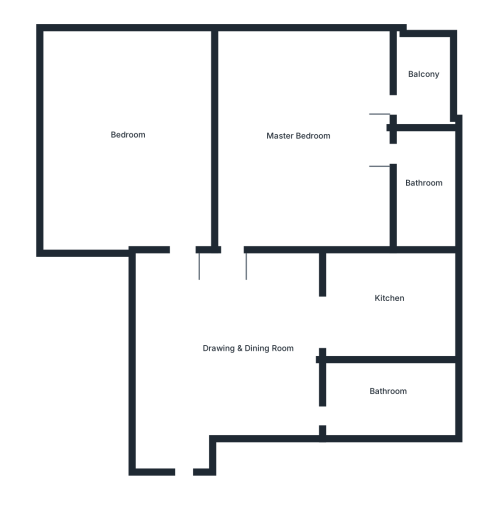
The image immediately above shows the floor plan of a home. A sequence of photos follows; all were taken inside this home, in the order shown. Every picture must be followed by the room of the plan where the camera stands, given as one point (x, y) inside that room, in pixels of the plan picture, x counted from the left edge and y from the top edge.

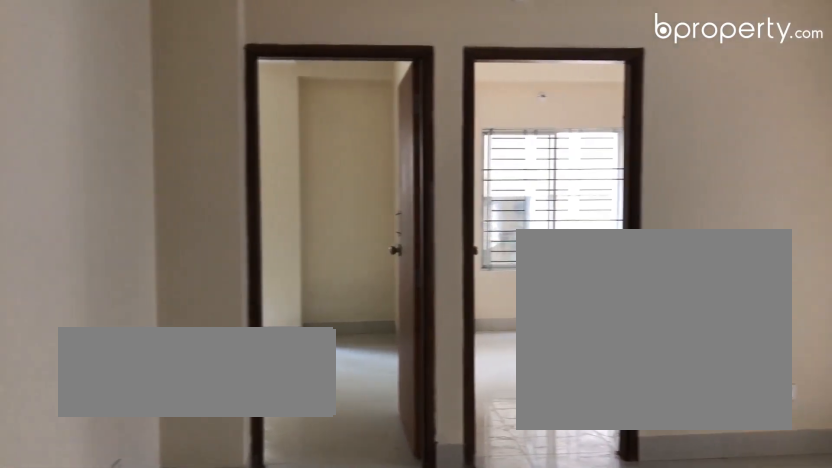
(220, 348)
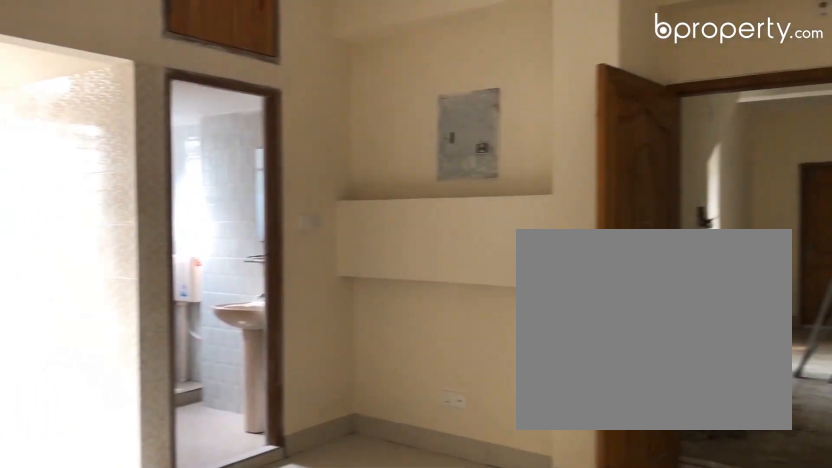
(220, 348)
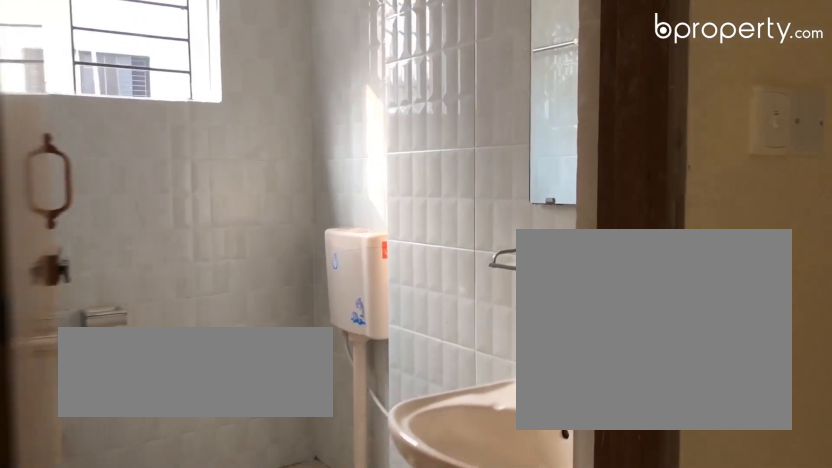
(404, 388)
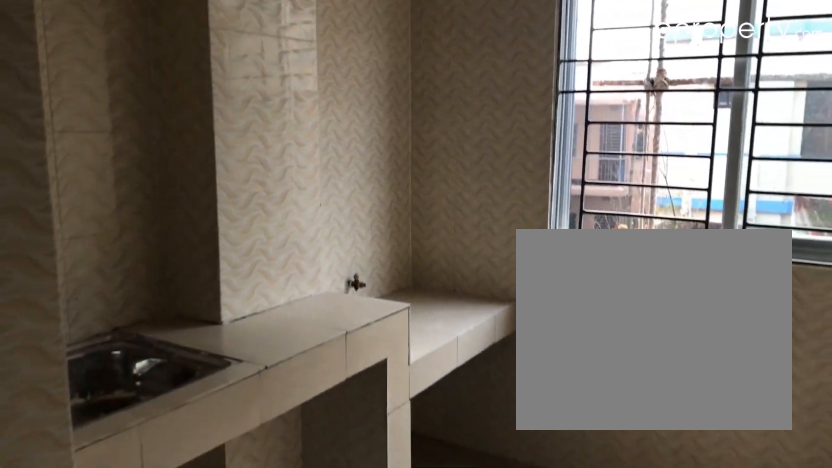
(393, 299)
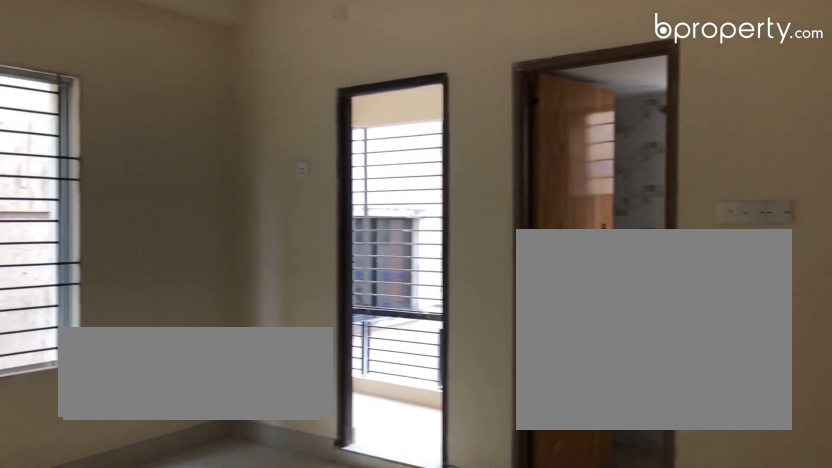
(291, 136)
